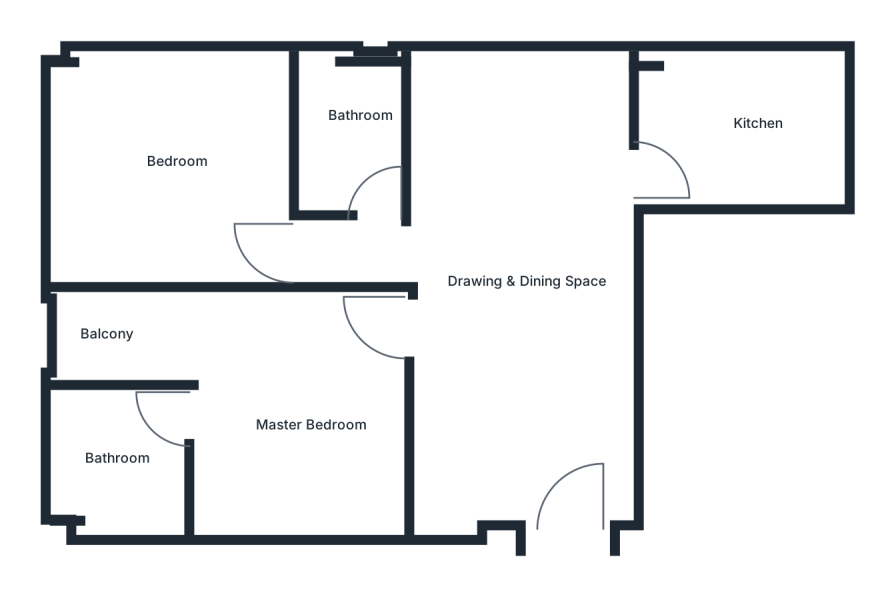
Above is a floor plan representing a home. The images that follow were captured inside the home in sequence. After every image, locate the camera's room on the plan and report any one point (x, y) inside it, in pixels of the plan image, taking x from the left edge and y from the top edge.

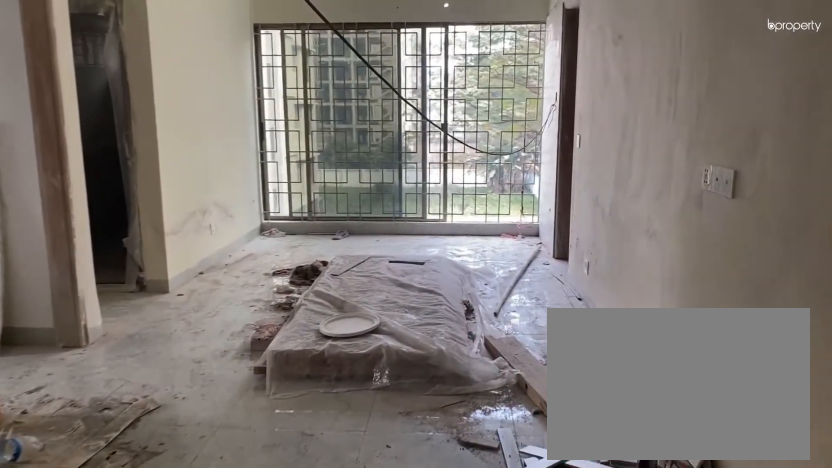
(556, 467)
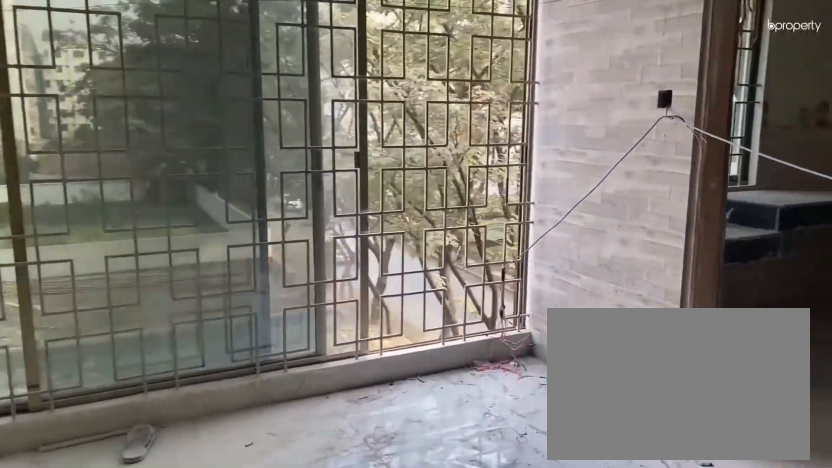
(536, 239)
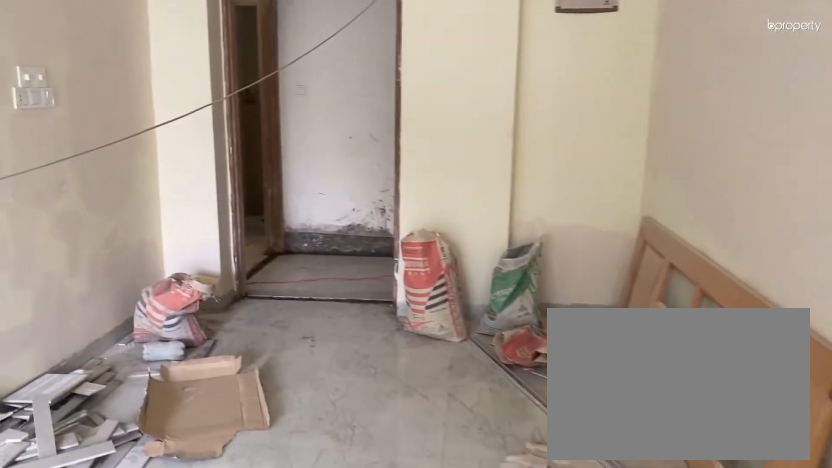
(536, 239)
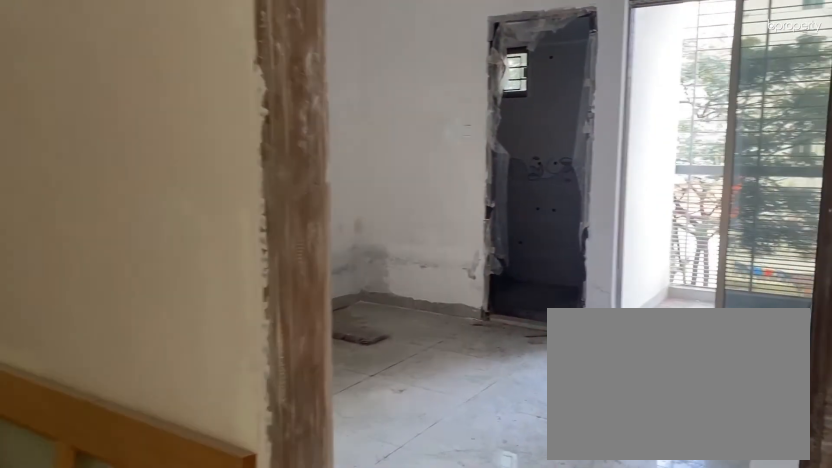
(367, 373)
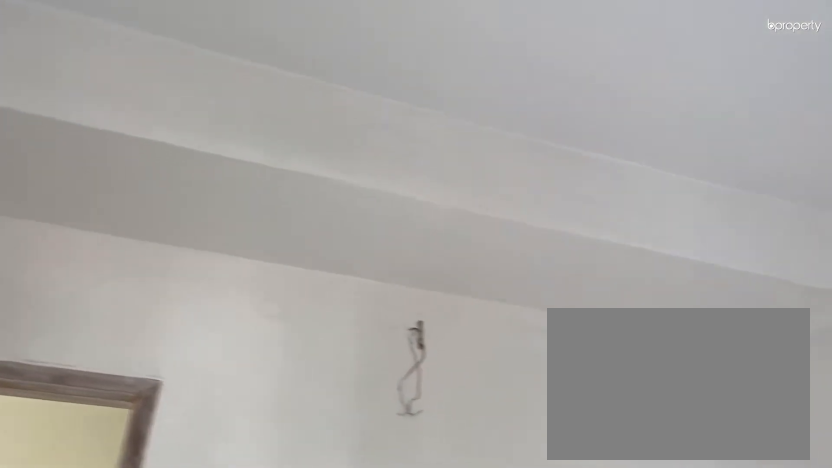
(284, 435)
